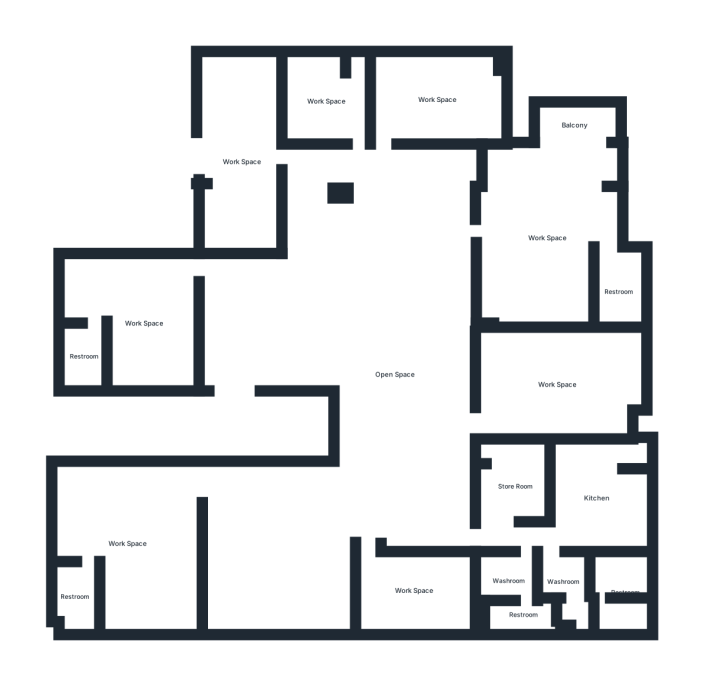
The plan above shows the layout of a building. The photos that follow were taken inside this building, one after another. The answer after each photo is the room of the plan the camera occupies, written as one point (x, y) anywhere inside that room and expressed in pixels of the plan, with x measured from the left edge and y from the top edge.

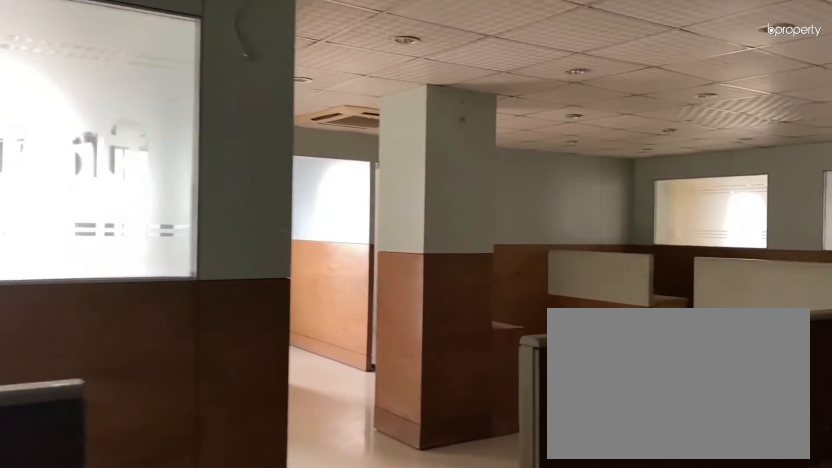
(310, 338)
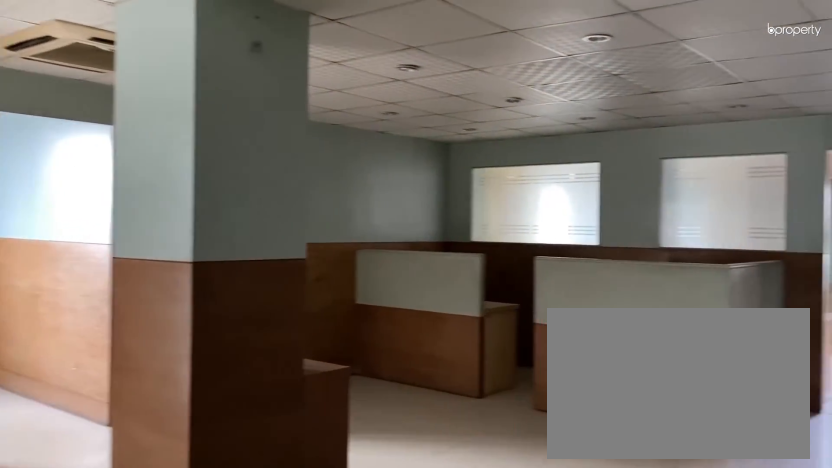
(310, 338)
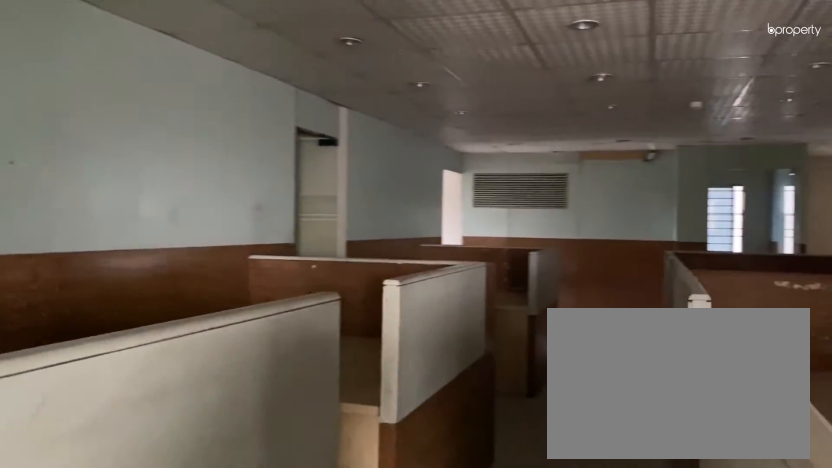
(401, 374)
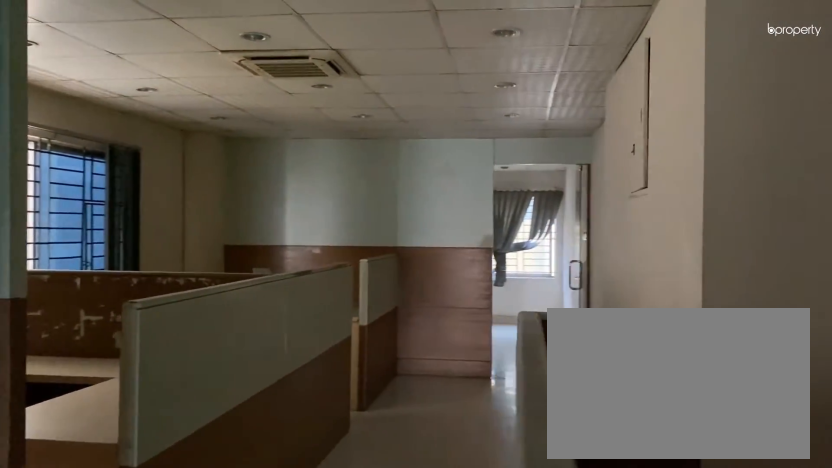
(402, 375)
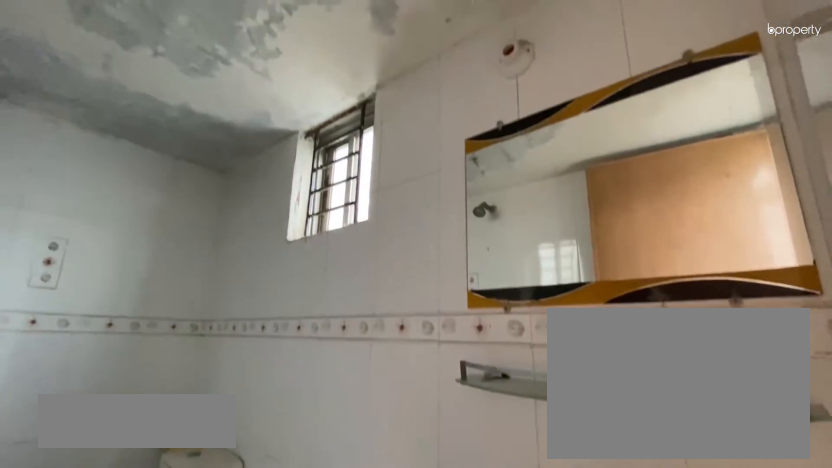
(88, 357)
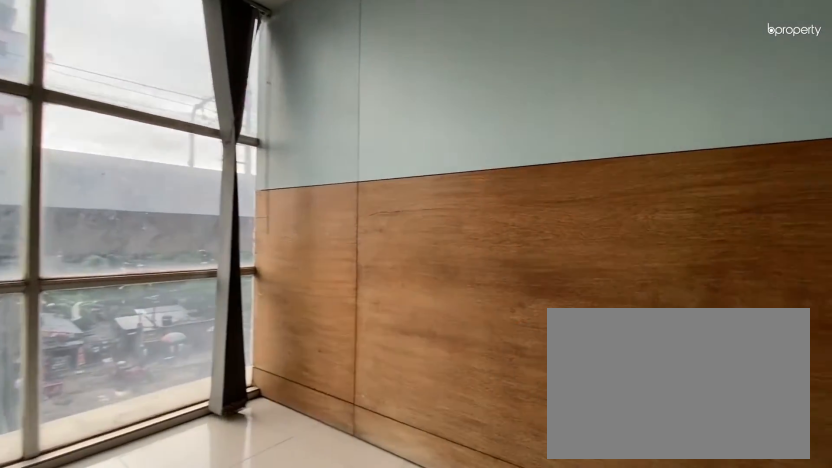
(240, 159)
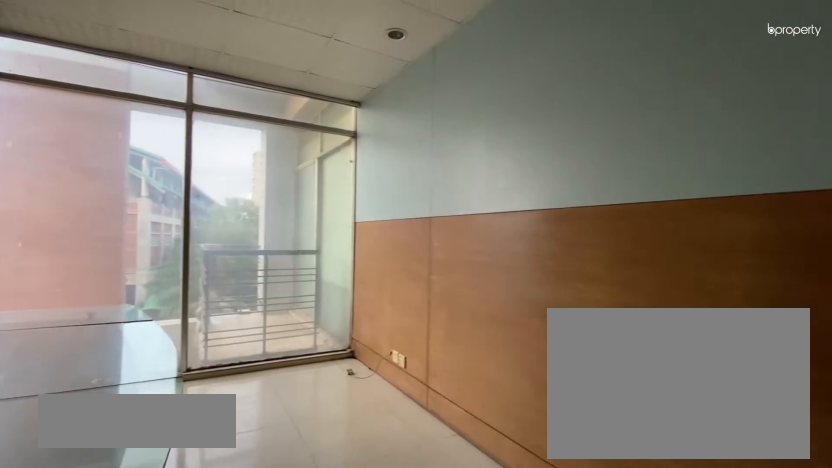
(441, 97)
